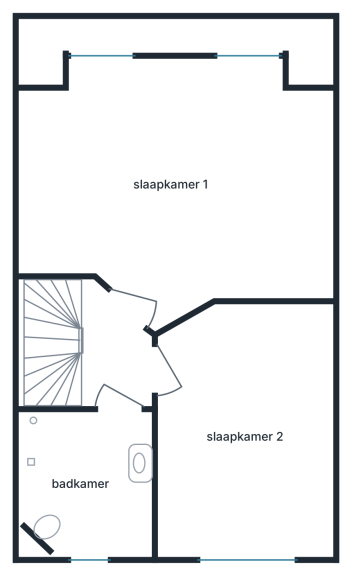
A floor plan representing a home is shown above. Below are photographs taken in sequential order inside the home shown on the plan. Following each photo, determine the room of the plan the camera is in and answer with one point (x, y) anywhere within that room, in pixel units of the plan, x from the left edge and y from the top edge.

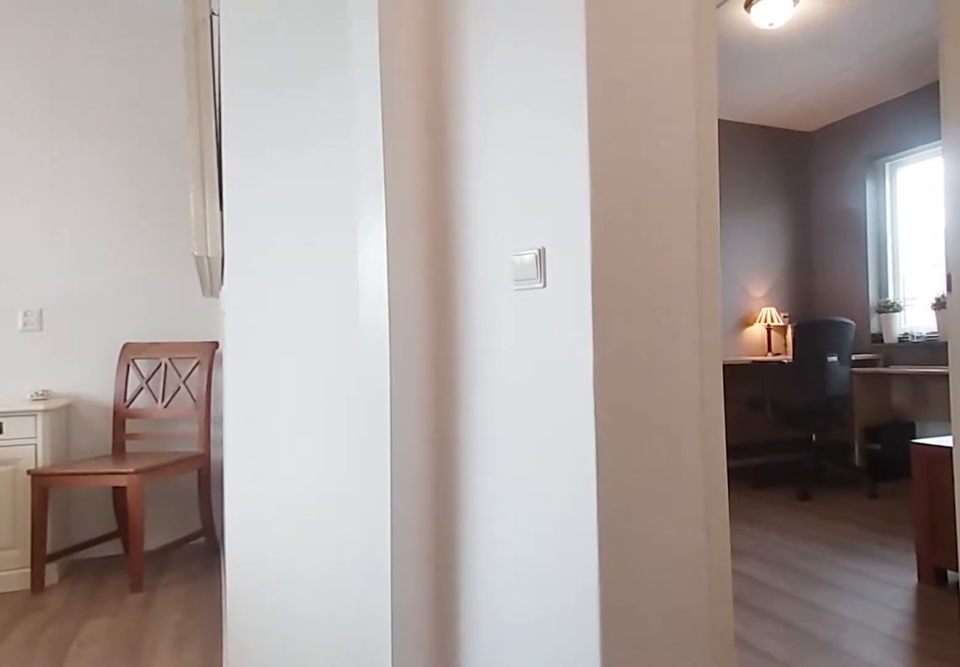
(113, 353)
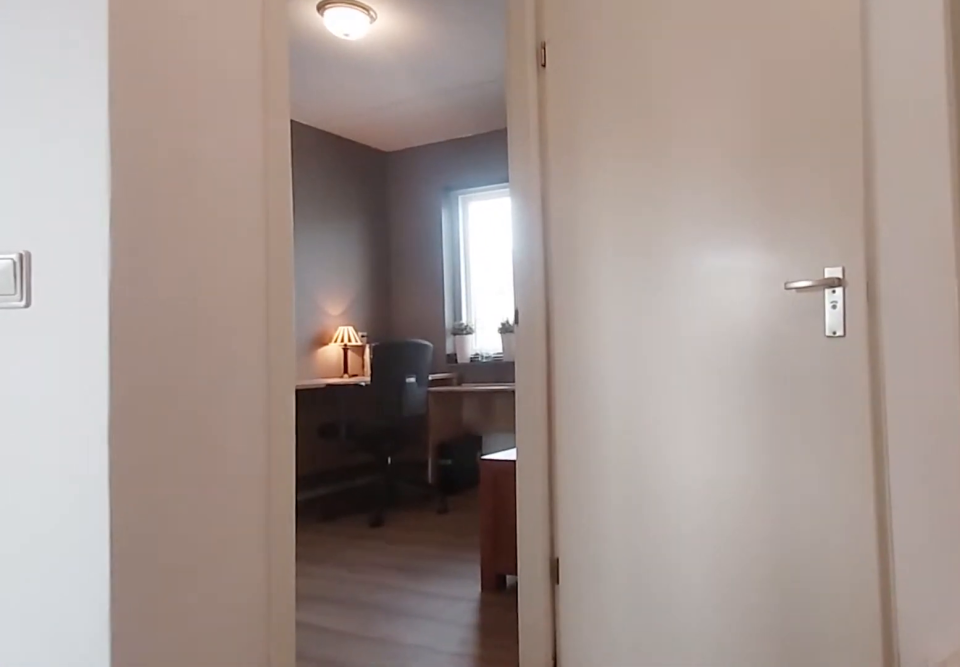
(113, 353)
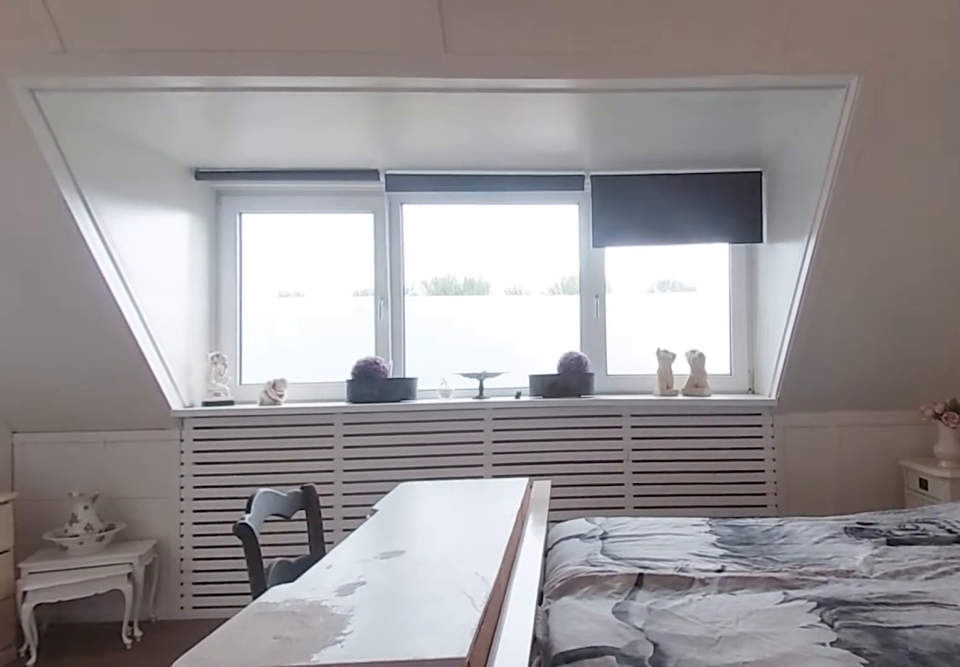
(179, 182)
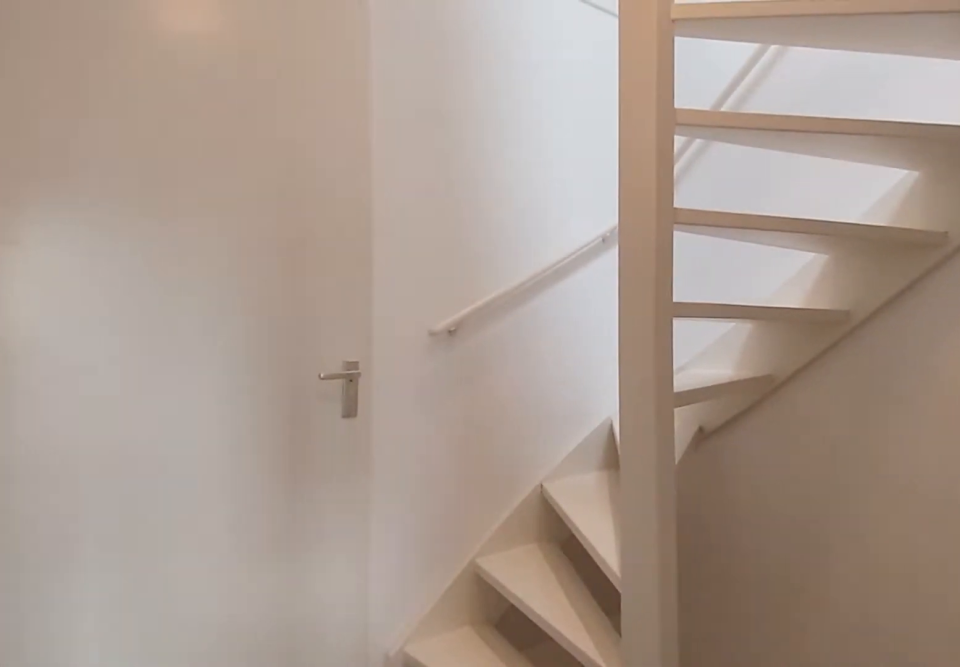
(113, 354)
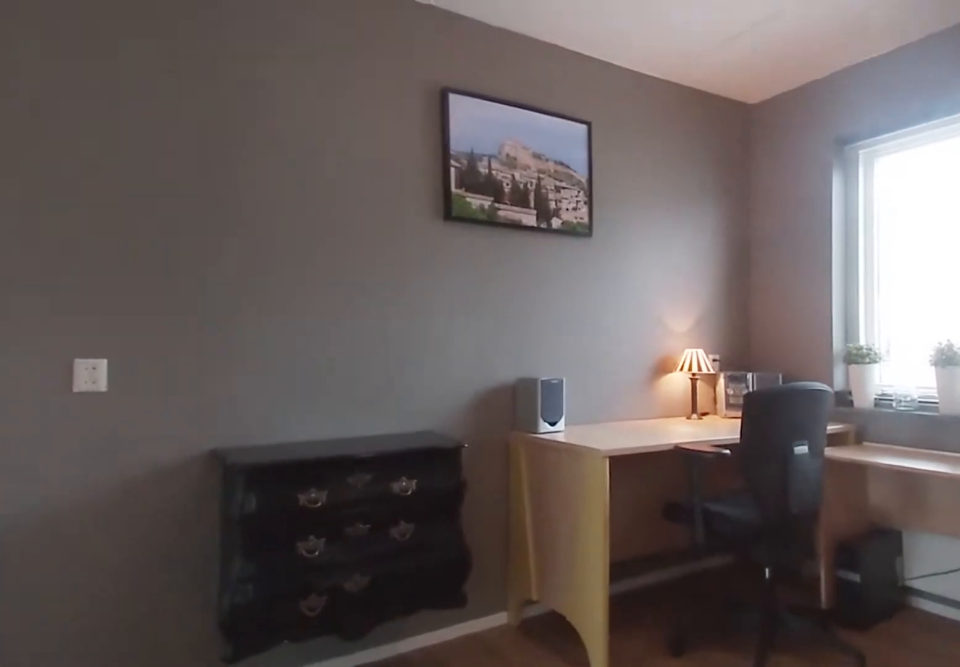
(245, 431)
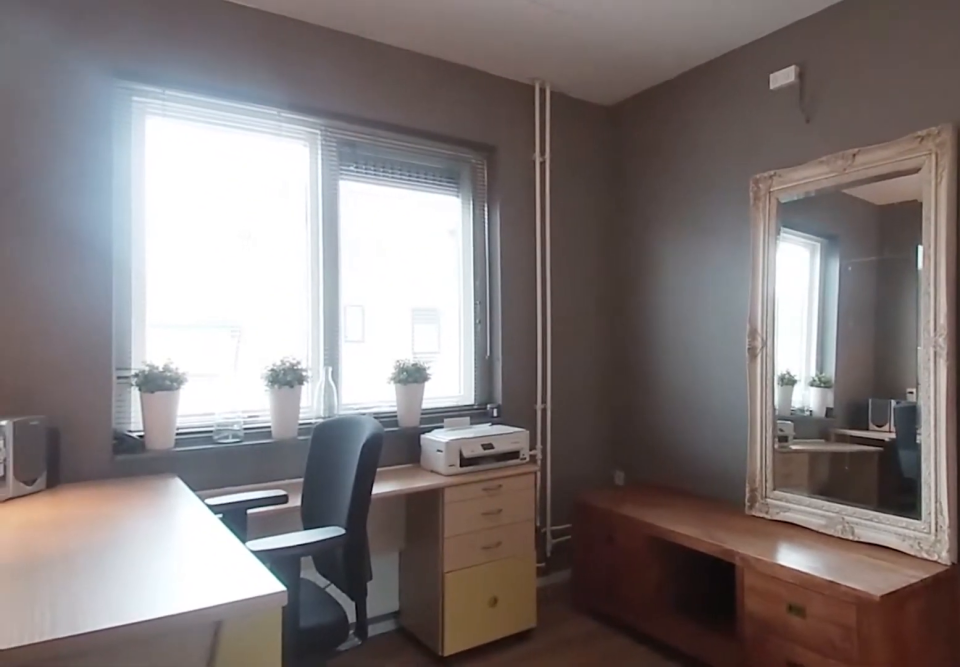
(245, 431)
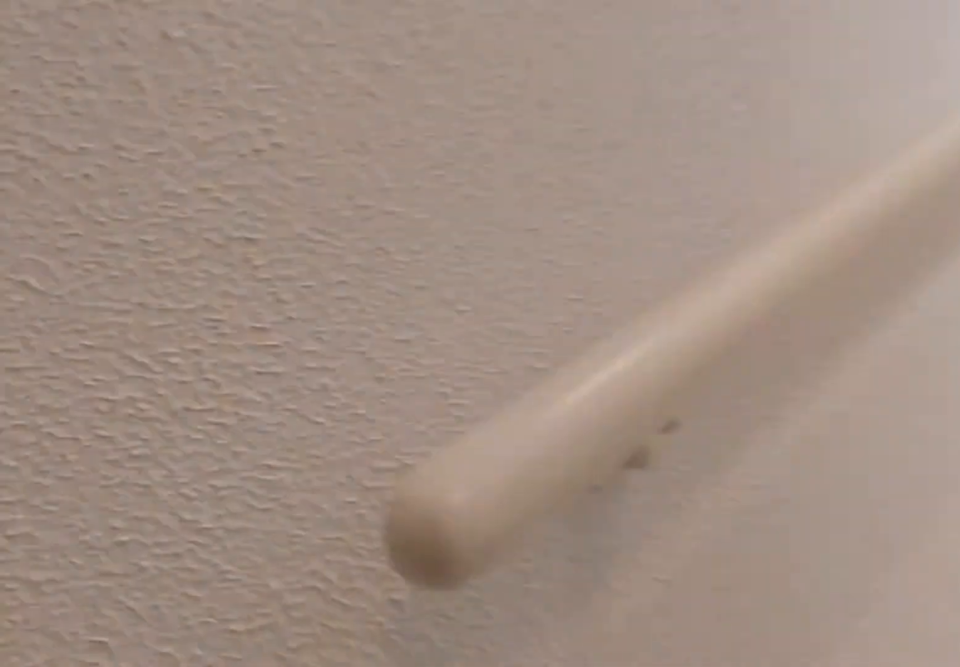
(113, 354)
